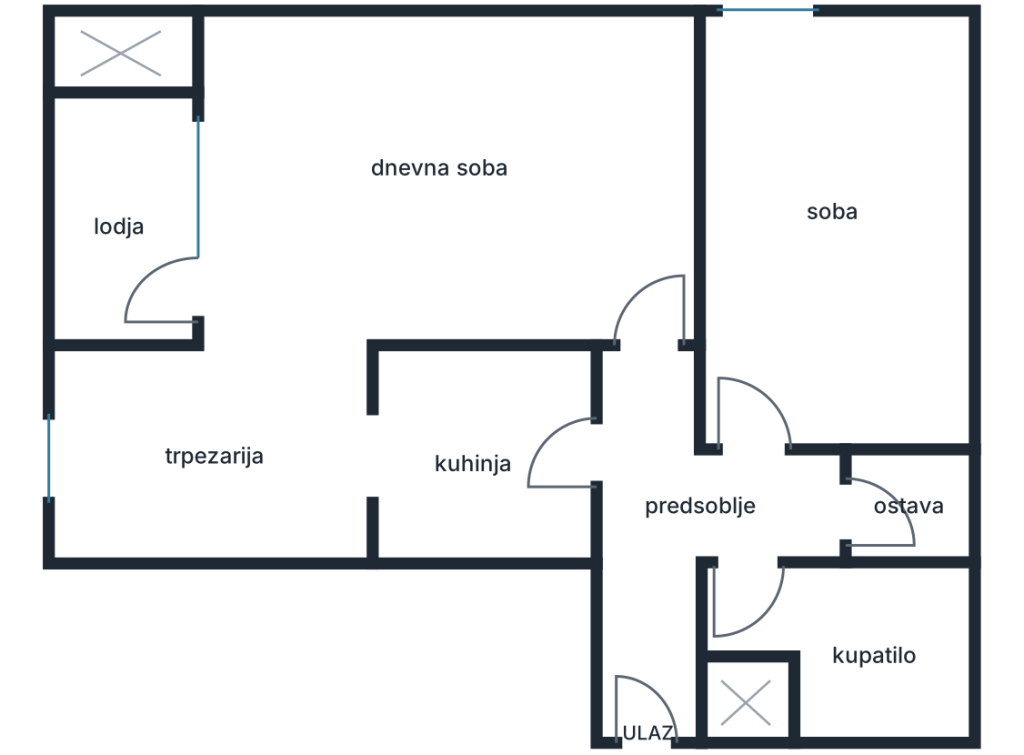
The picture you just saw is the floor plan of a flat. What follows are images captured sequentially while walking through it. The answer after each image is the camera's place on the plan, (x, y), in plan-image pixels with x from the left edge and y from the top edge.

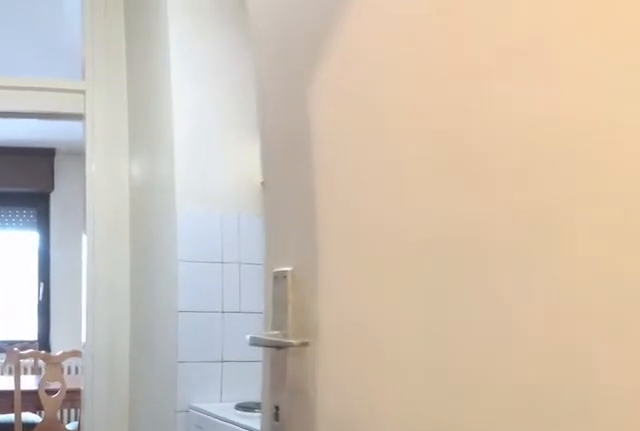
(634, 496)
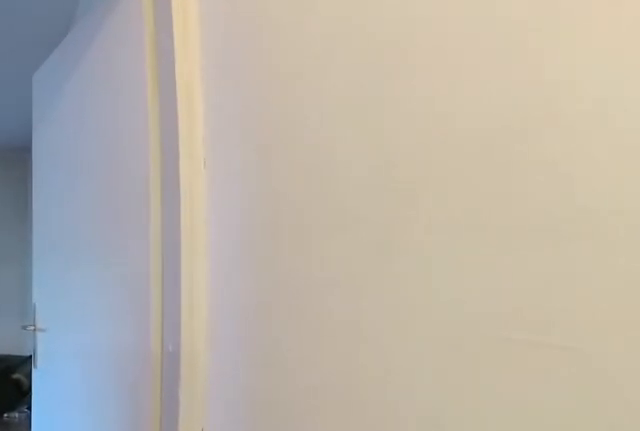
(644, 485)
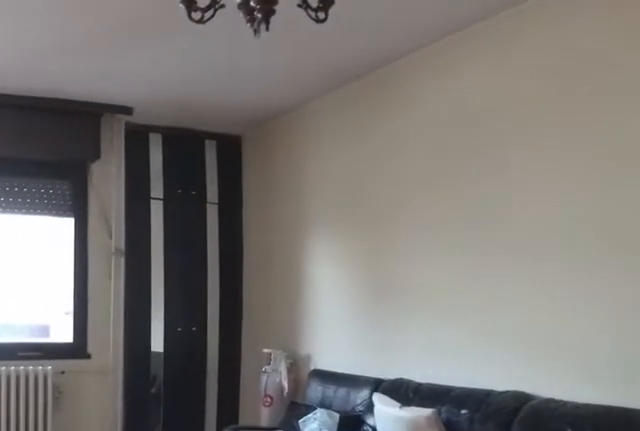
(555, 273)
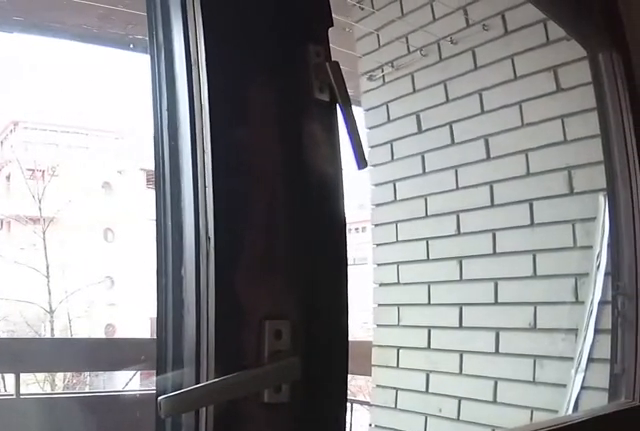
(244, 231)
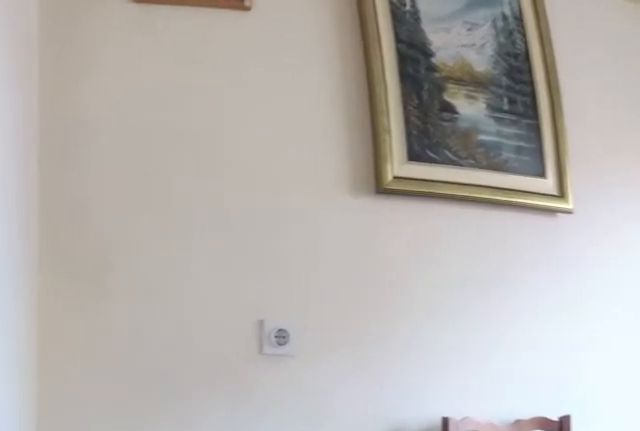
(333, 436)
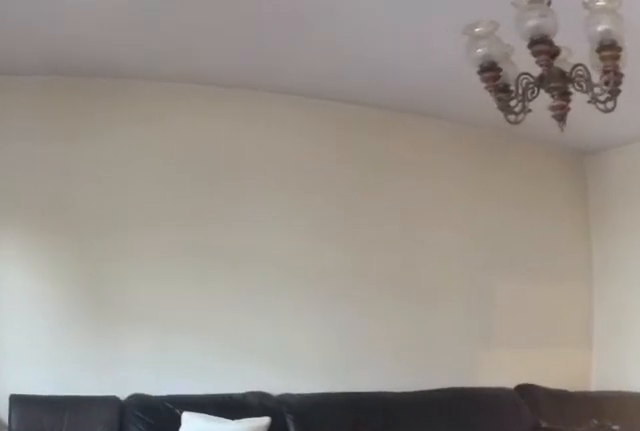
(256, 306)
